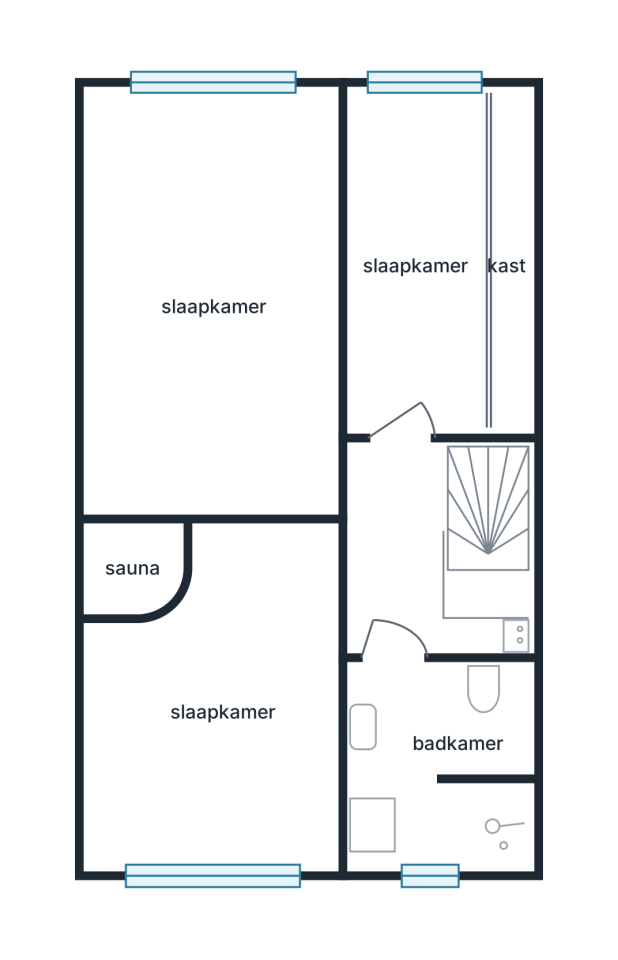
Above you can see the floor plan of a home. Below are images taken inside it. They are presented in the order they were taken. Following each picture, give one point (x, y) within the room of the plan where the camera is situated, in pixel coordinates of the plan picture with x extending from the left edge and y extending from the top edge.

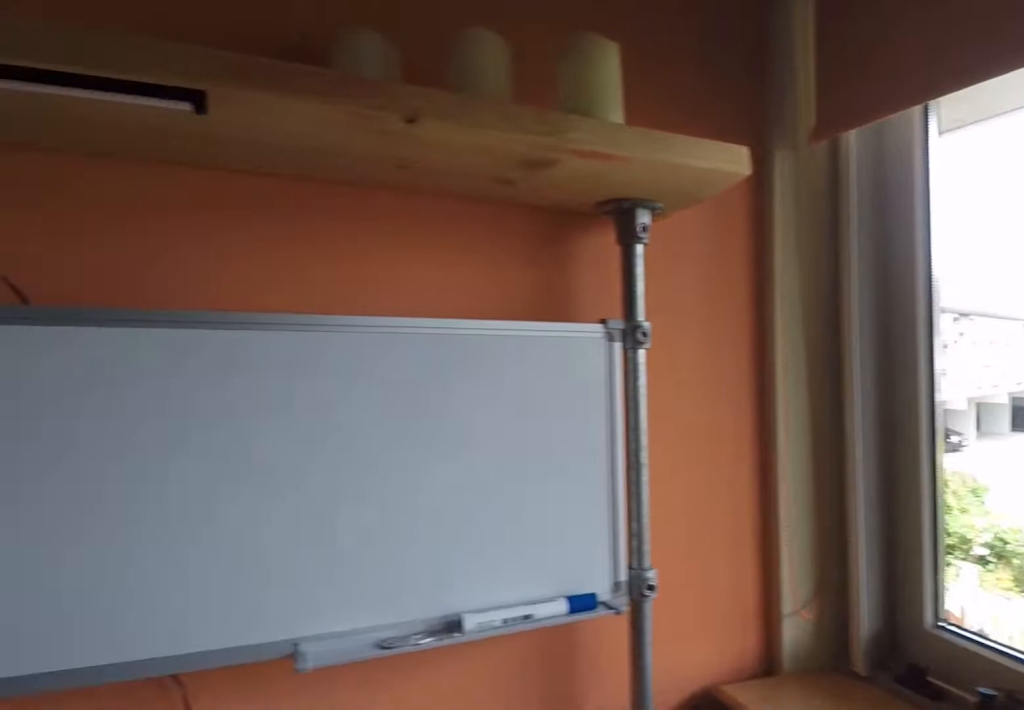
(415, 263)
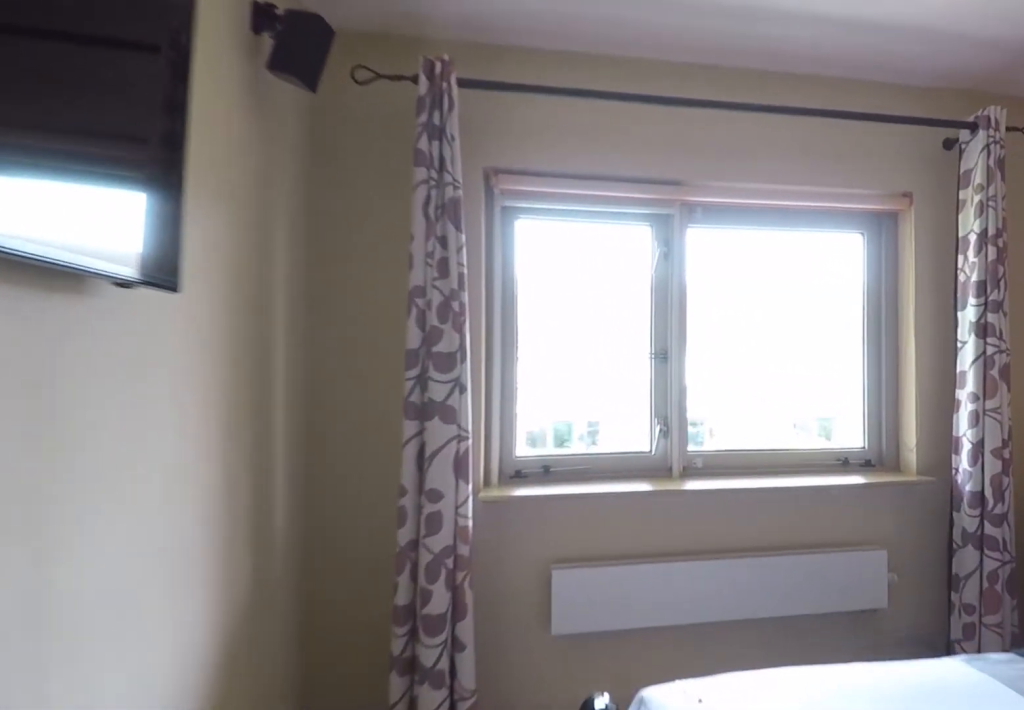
(144, 233)
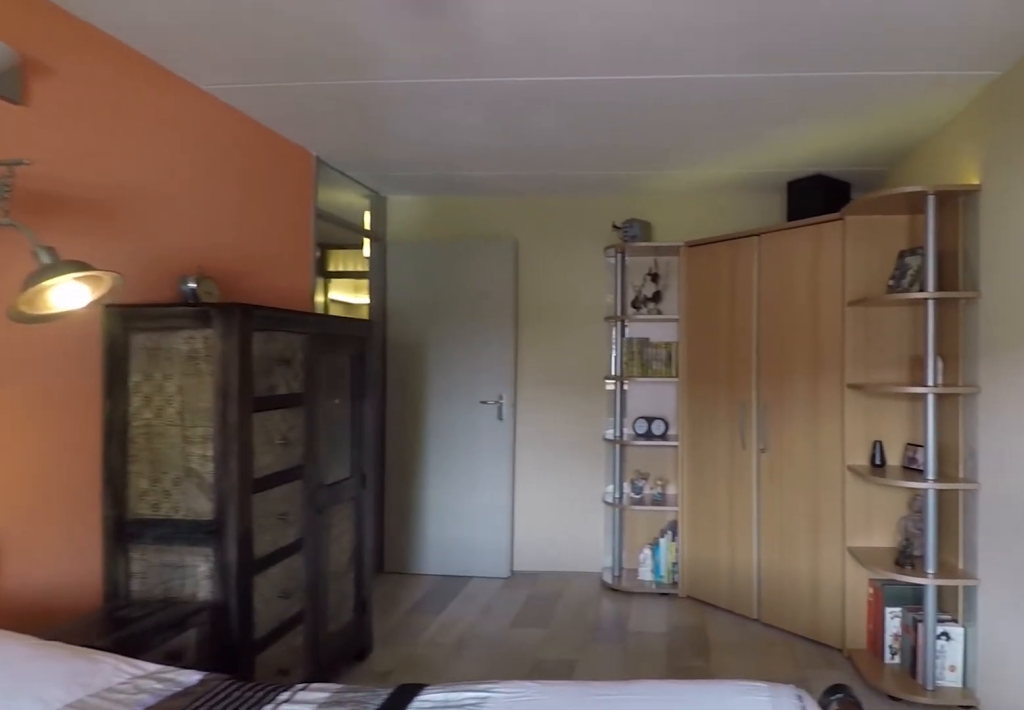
(144, 233)
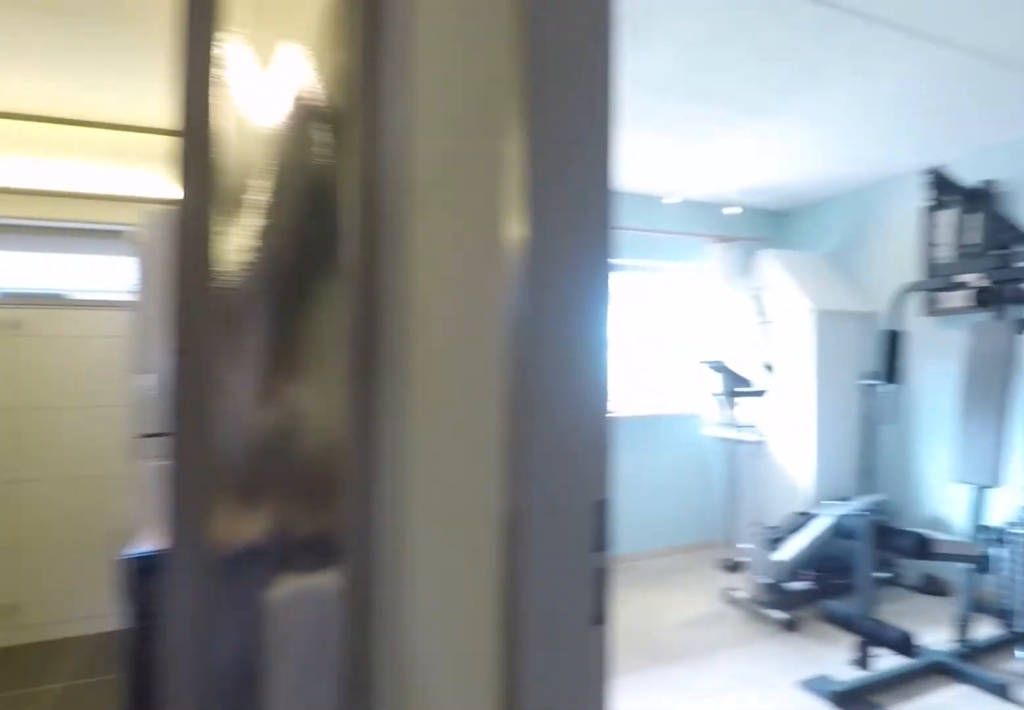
(404, 555)
